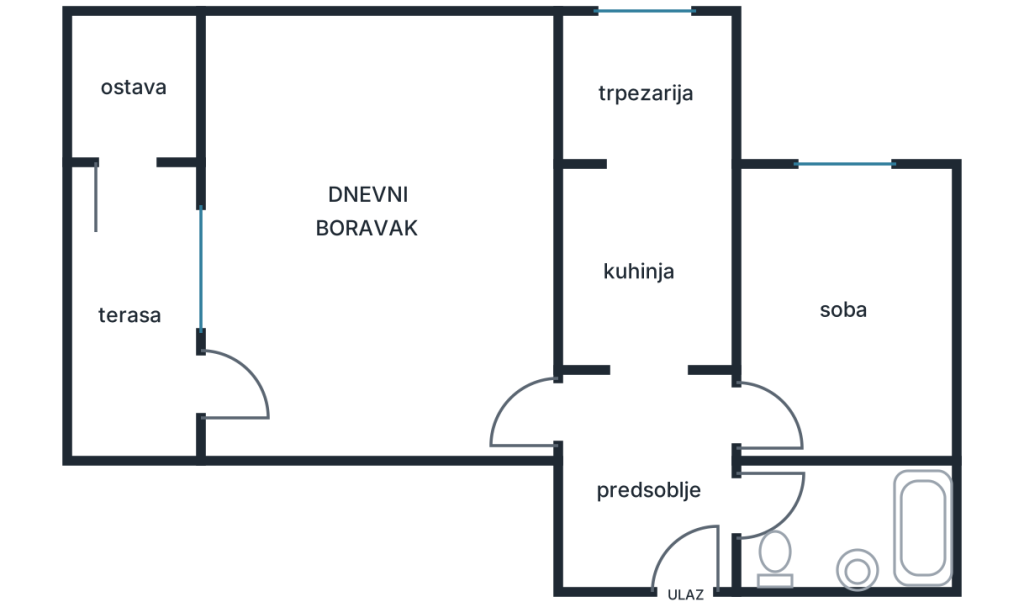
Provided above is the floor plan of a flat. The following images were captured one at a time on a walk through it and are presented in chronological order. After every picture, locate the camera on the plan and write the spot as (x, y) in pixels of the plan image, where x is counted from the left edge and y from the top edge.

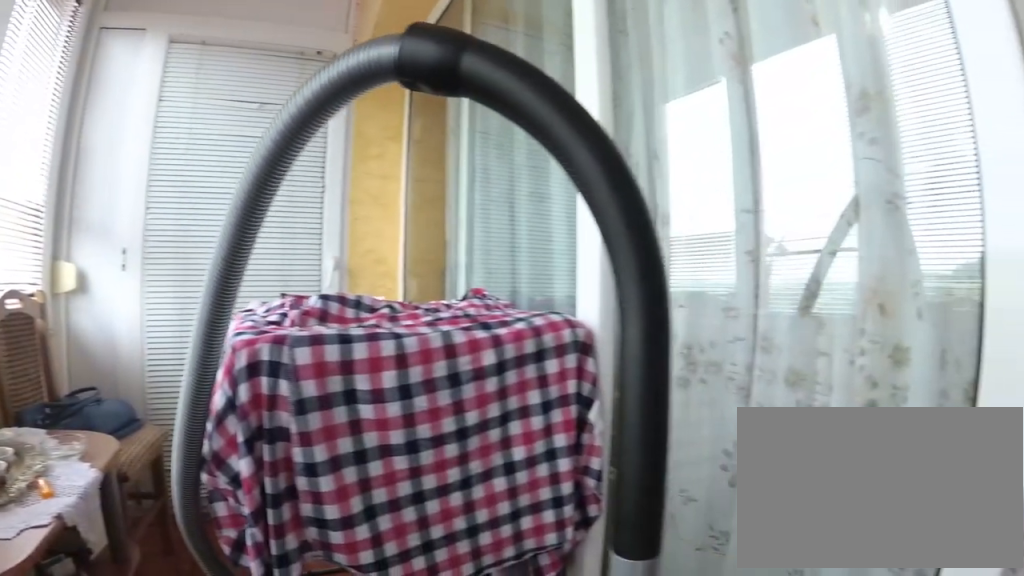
(140, 387)
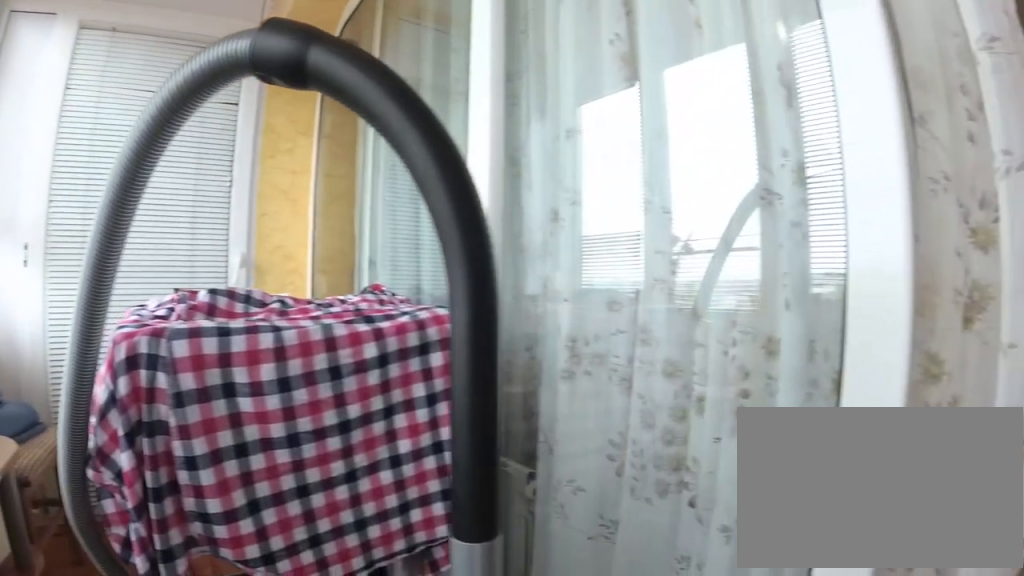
(137, 387)
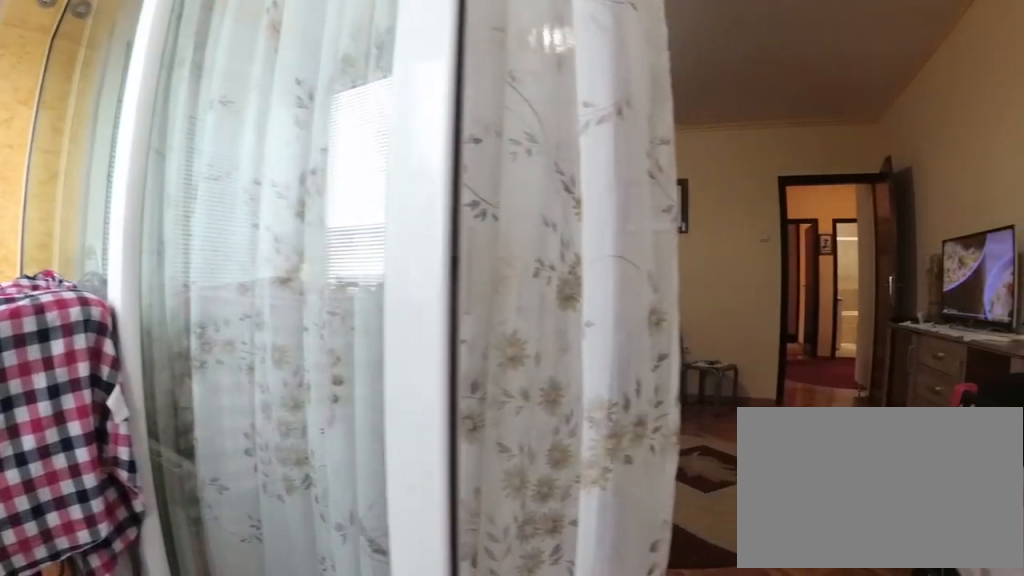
(128, 384)
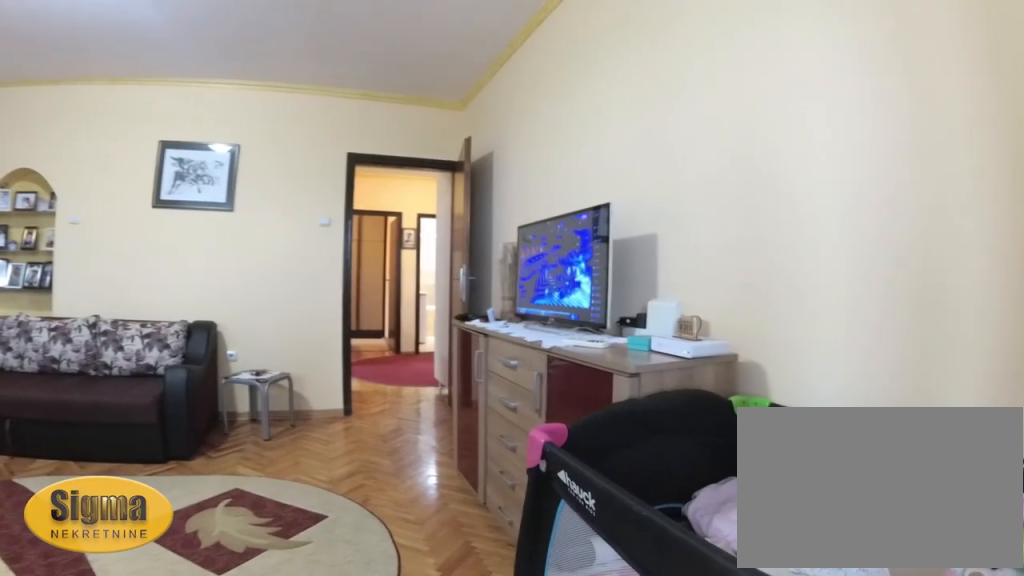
(212, 383)
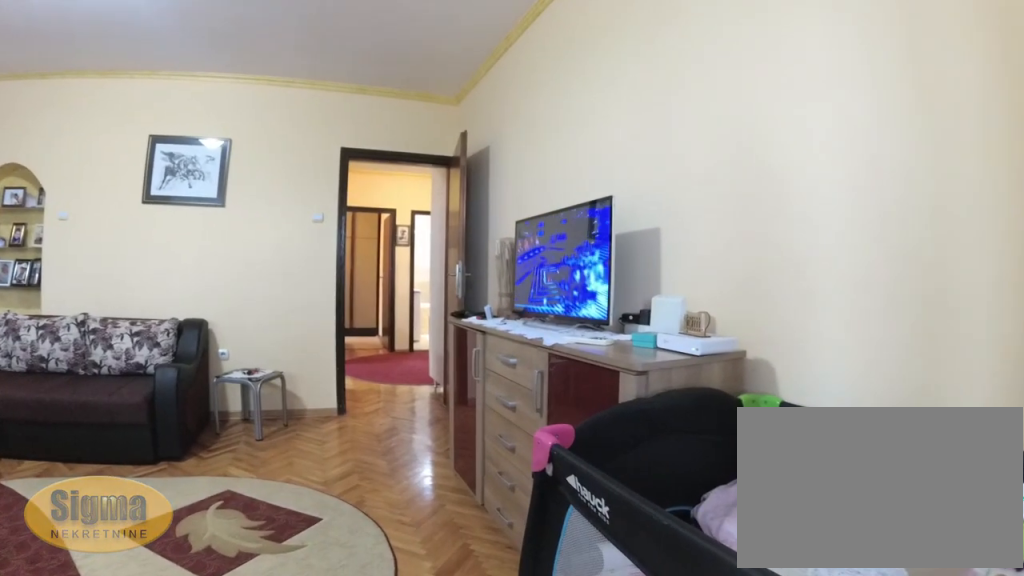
(213, 382)
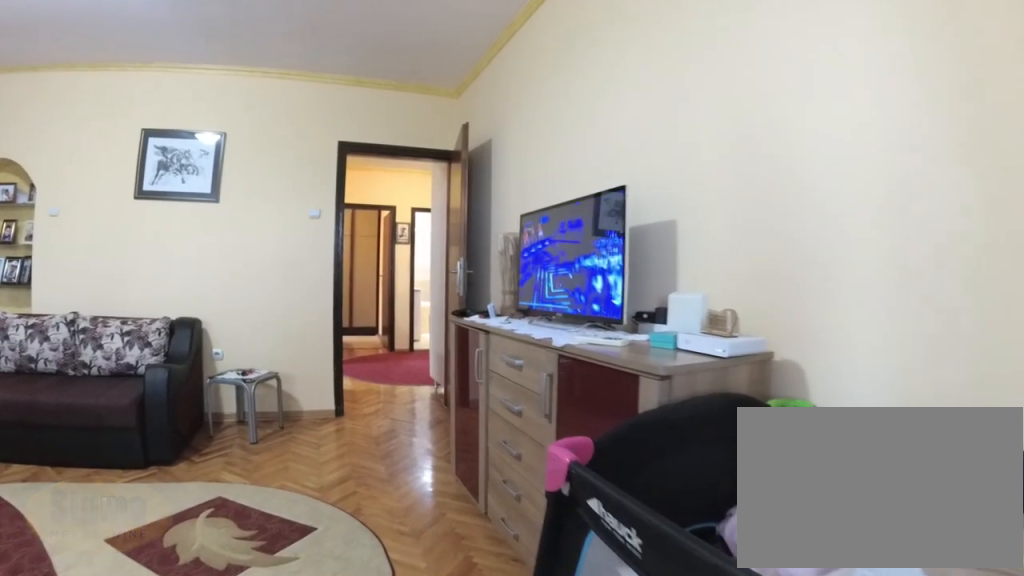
(214, 380)
